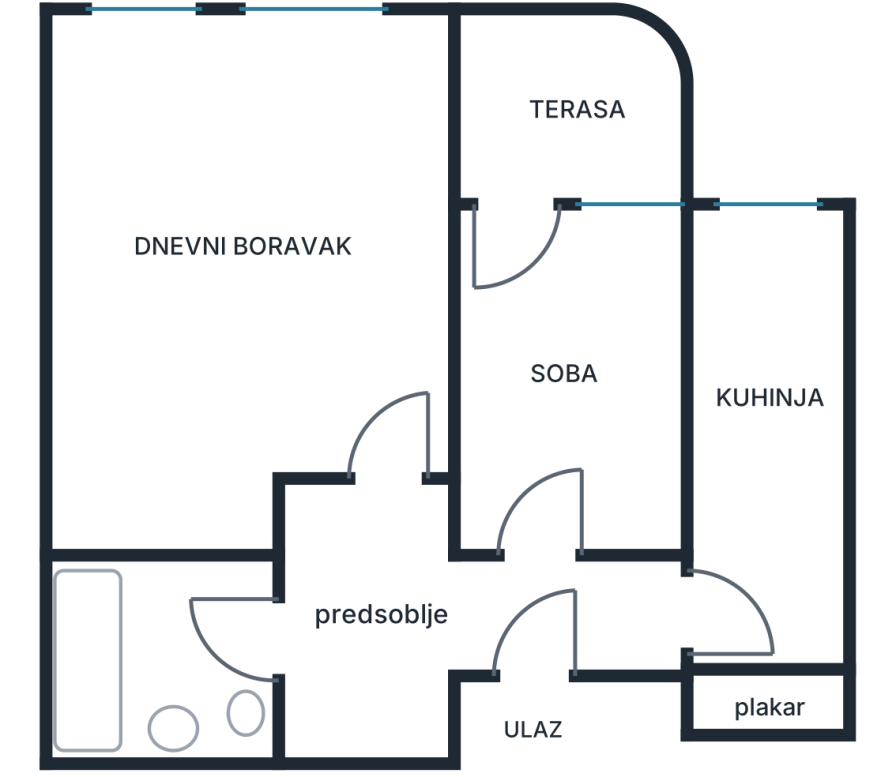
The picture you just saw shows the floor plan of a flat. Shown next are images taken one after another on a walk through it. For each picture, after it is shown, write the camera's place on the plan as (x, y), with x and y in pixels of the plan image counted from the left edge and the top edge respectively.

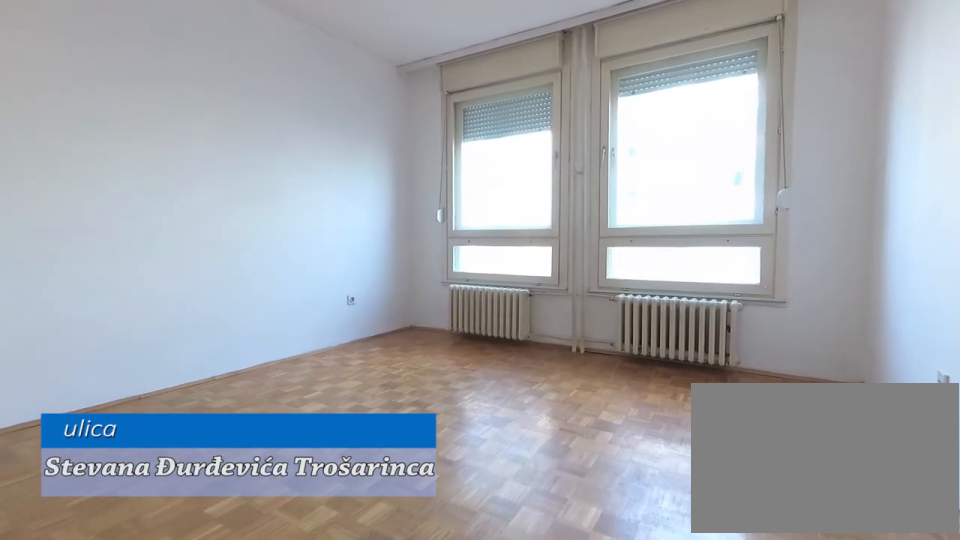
(386, 421)
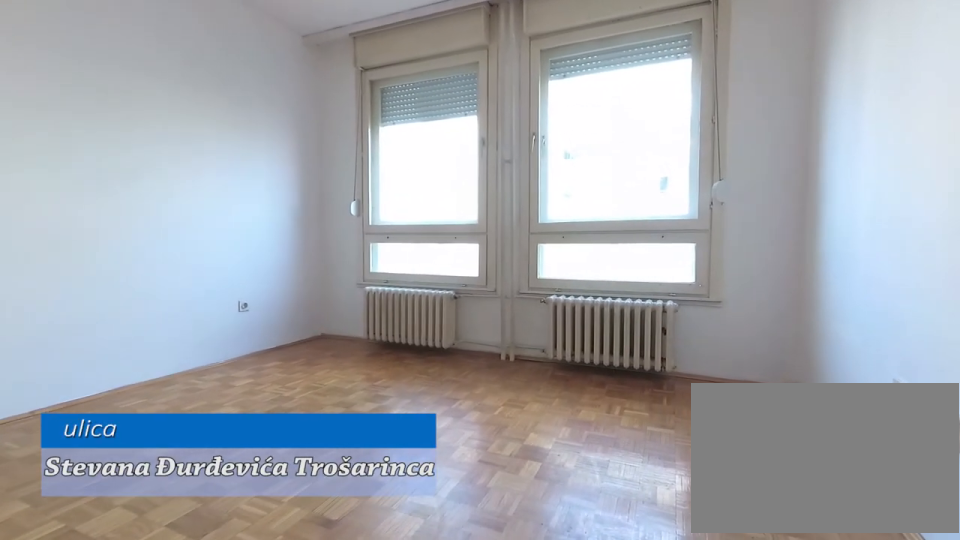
(383, 391)
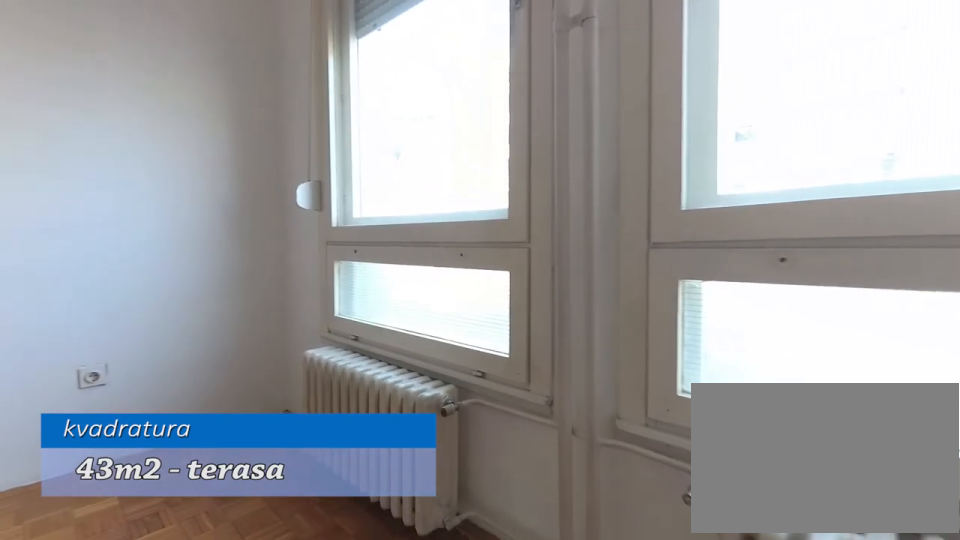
(312, 121)
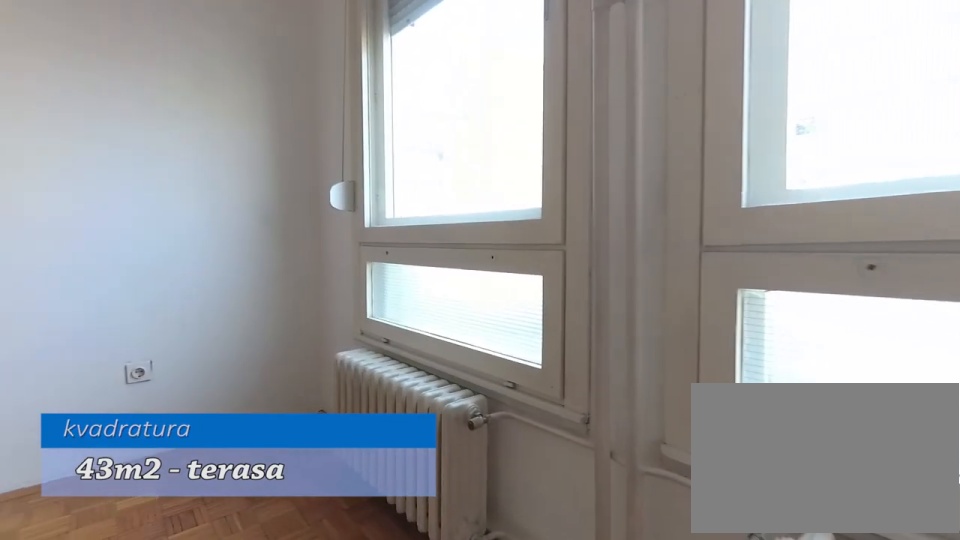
(303, 114)
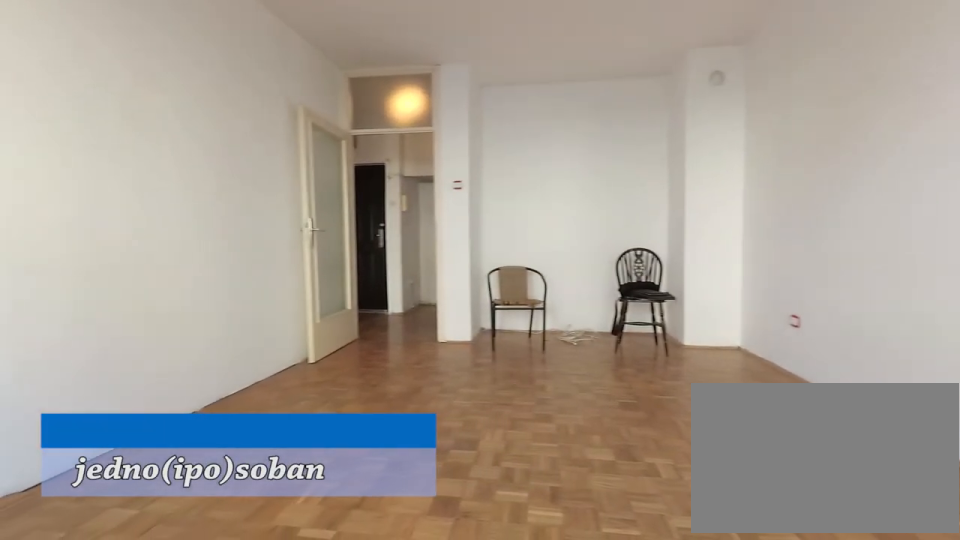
(236, 51)
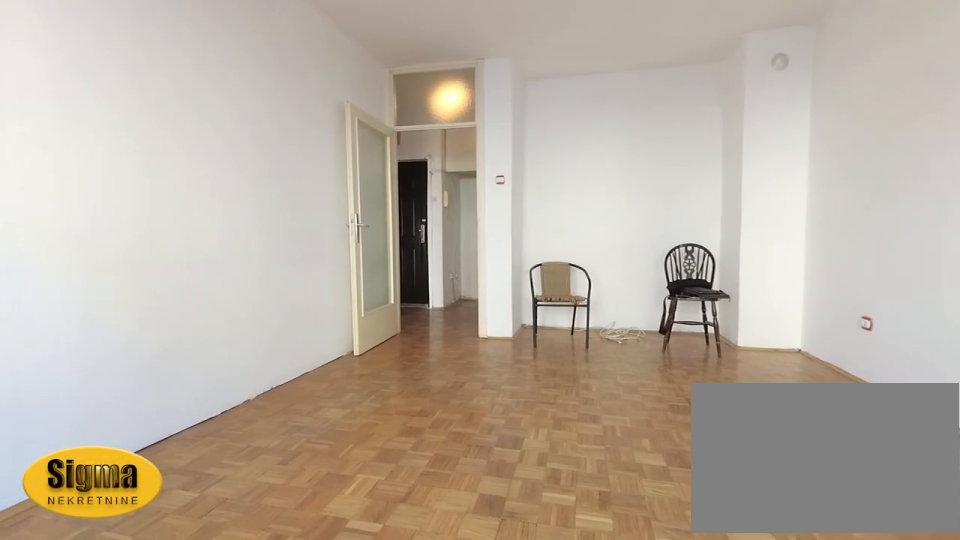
(240, 57)
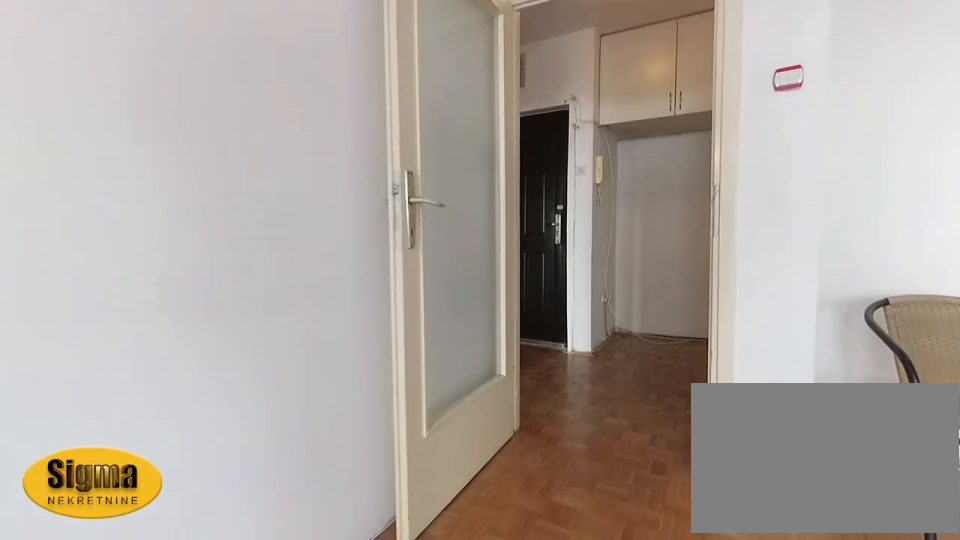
(334, 310)
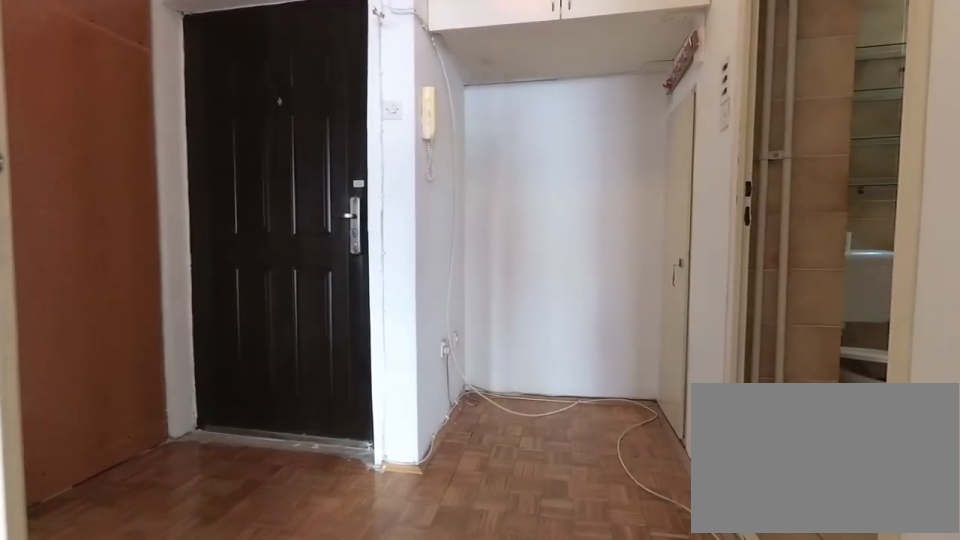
(383, 468)
